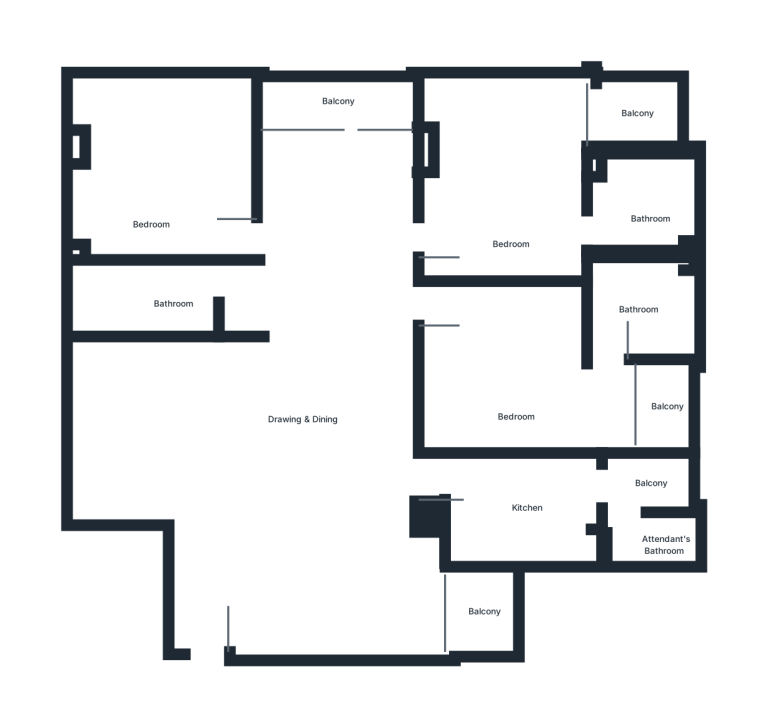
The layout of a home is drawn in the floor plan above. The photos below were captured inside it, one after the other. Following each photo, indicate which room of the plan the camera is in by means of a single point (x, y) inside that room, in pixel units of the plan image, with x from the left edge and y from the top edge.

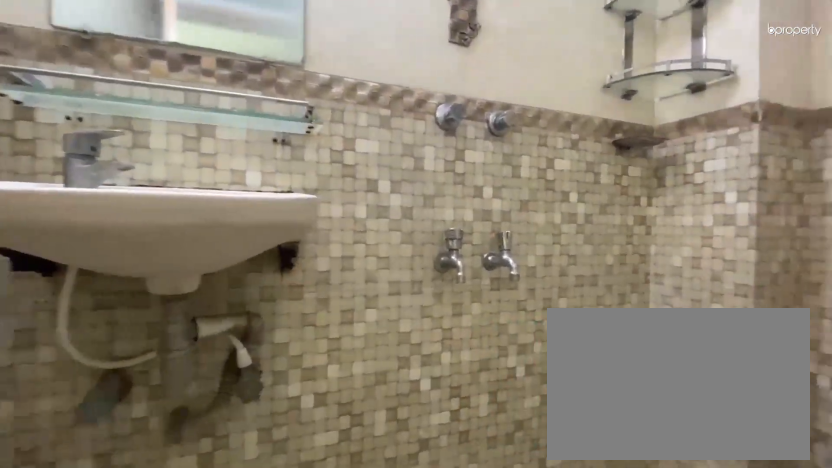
(640, 308)
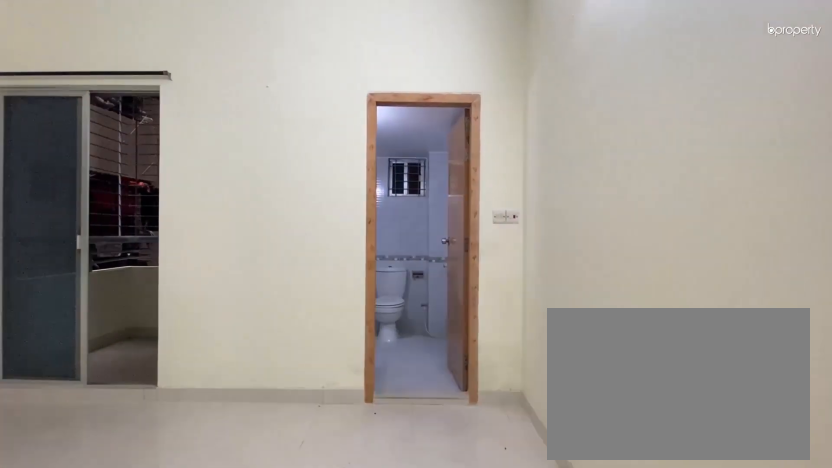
(511, 203)
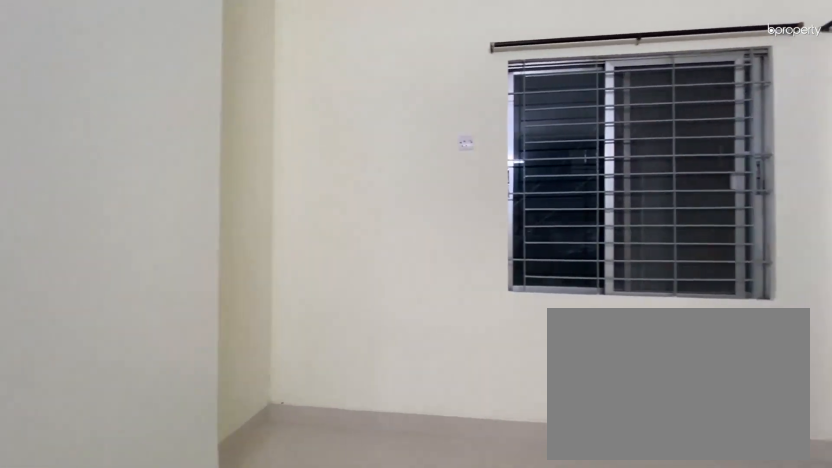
(511, 203)
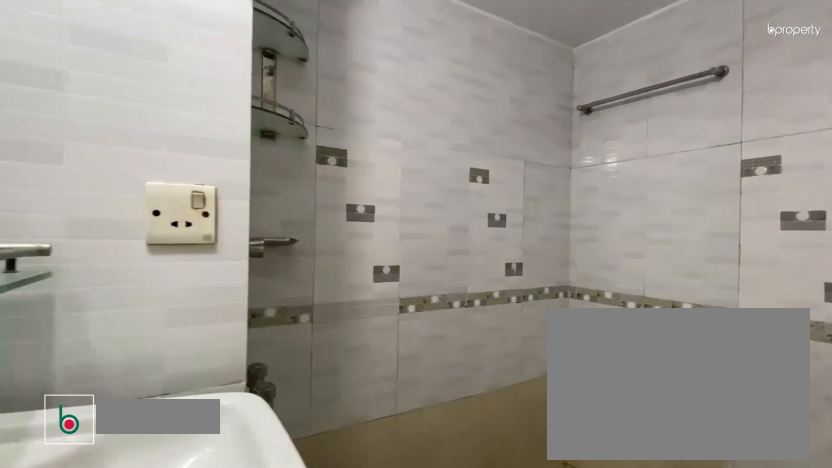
(653, 219)
